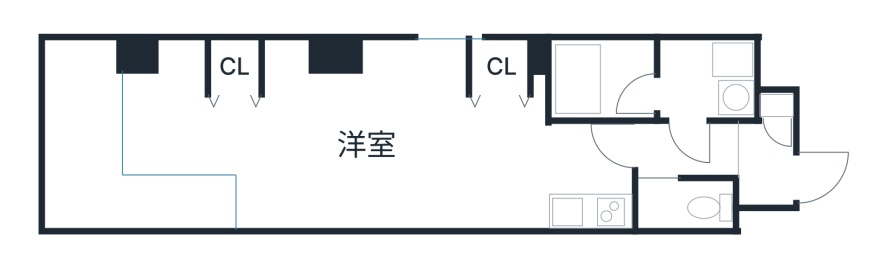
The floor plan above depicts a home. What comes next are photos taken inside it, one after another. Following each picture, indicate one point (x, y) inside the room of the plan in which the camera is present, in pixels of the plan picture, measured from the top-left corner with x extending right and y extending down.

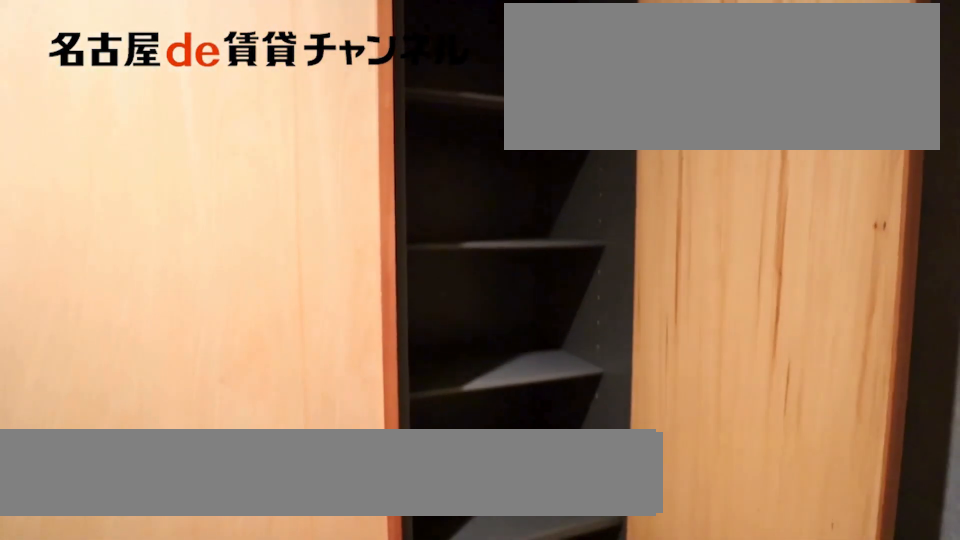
(776, 101)
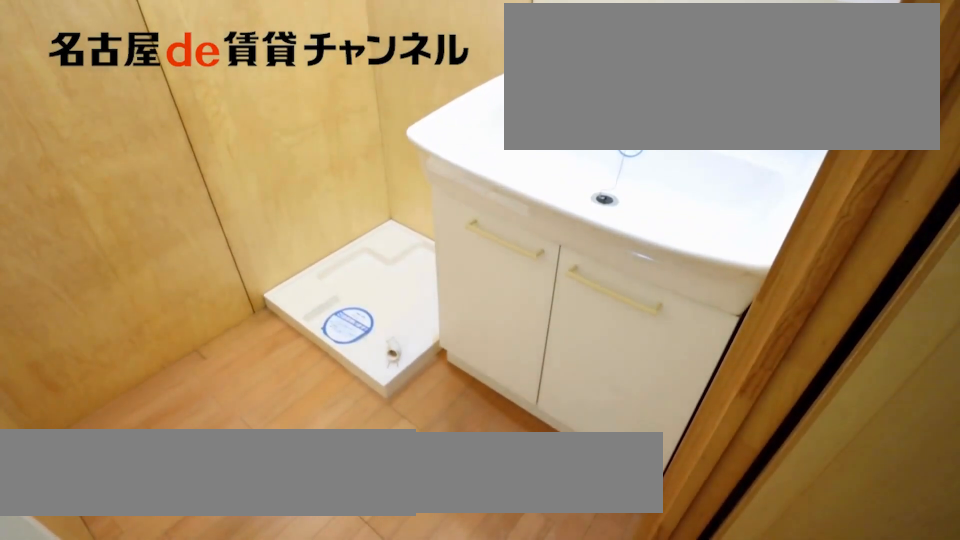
(707, 81)
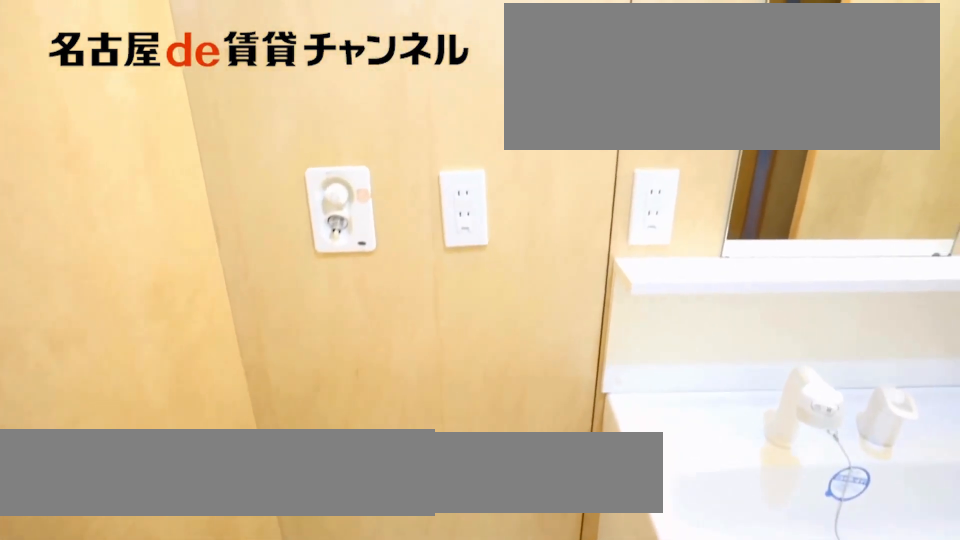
(707, 81)
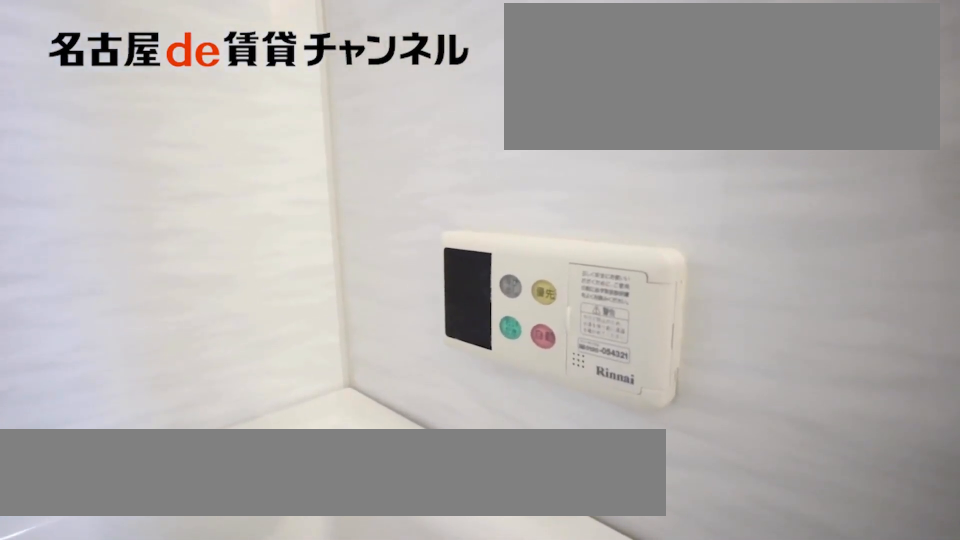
(603, 80)
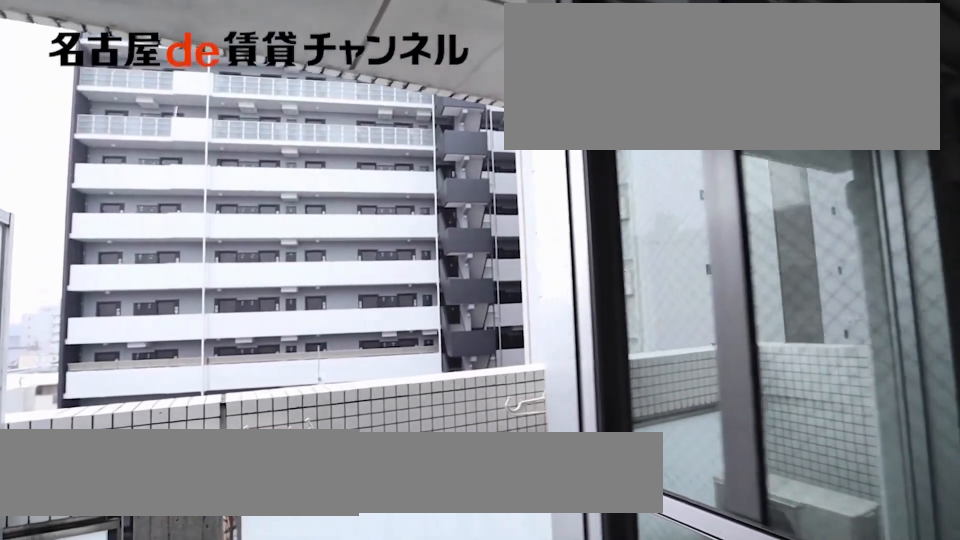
(118, 158)
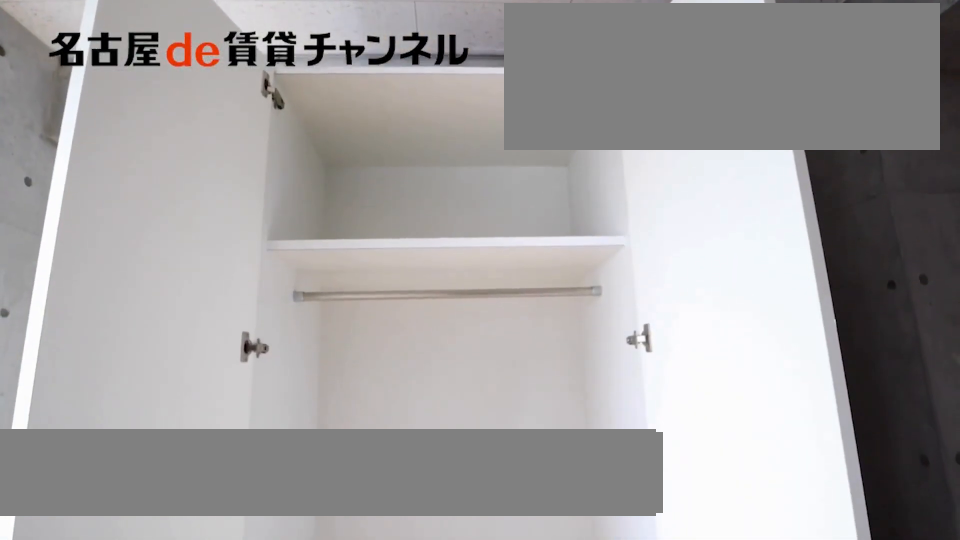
(232, 67)
